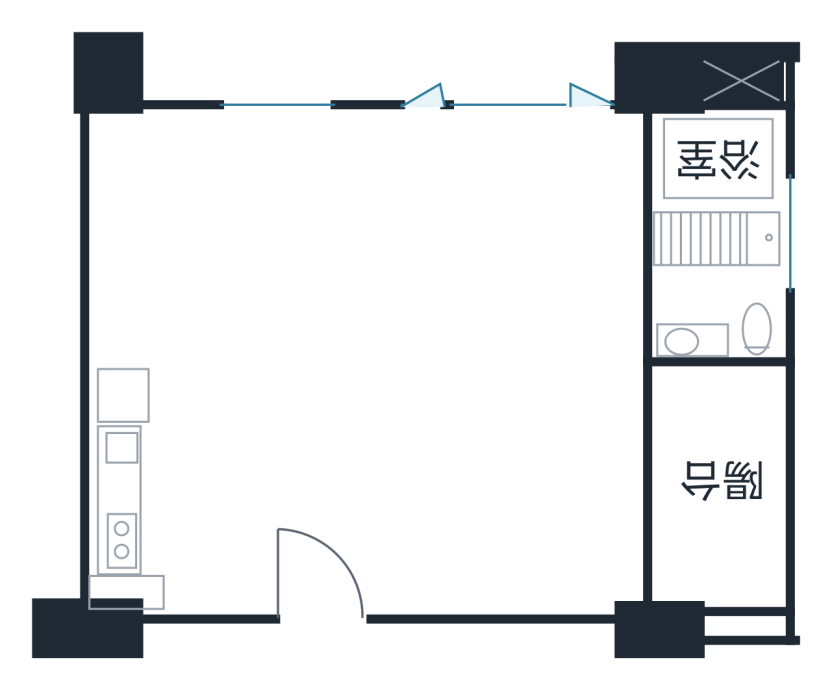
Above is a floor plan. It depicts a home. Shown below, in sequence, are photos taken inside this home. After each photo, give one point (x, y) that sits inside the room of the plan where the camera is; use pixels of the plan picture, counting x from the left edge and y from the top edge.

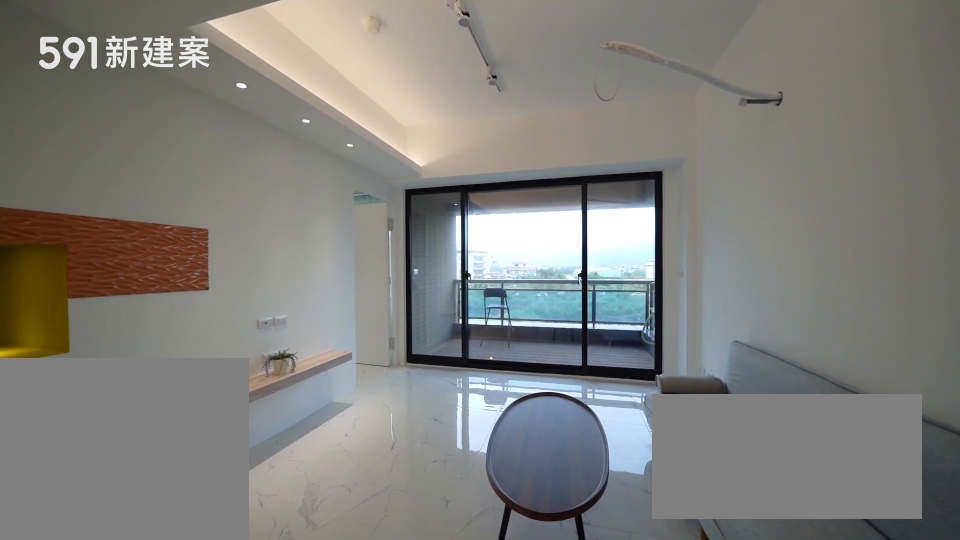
(459, 480)
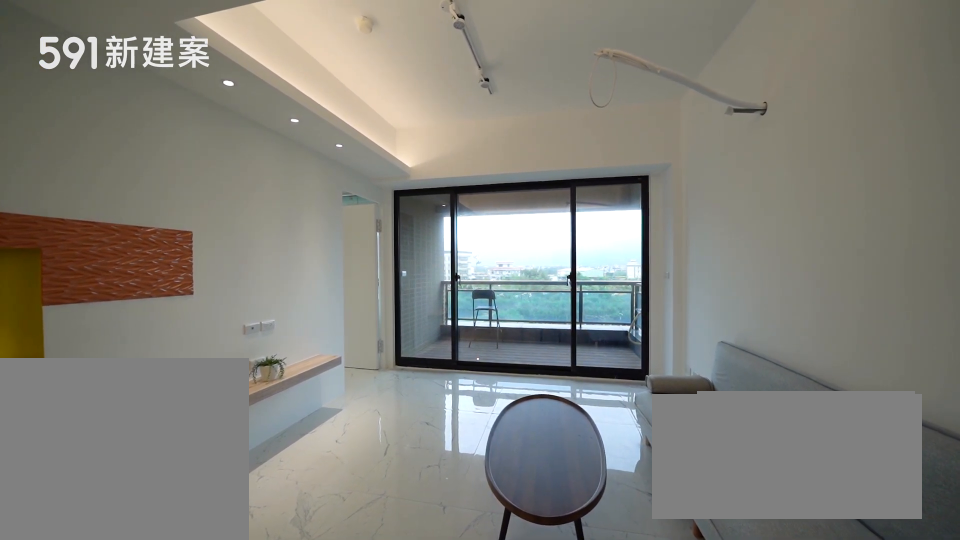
(459, 480)
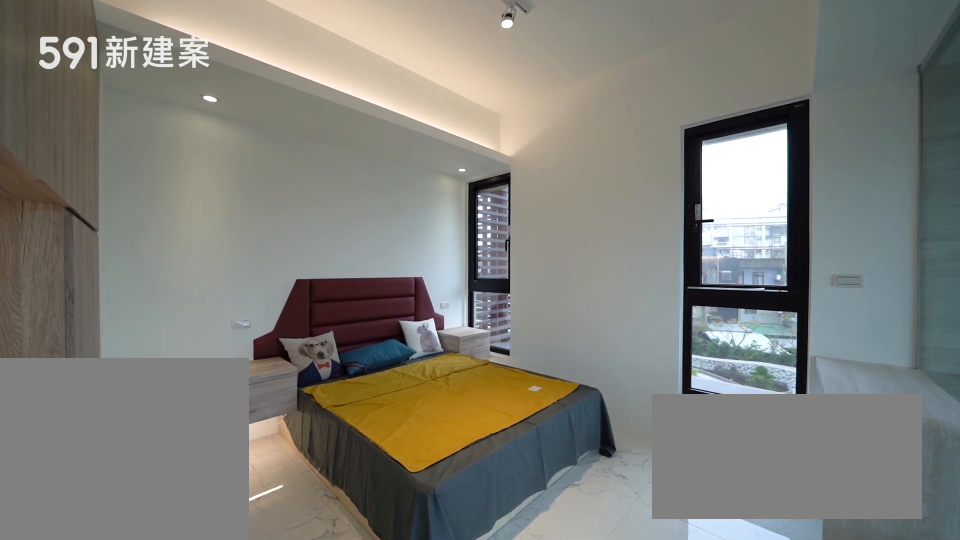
(514, 231)
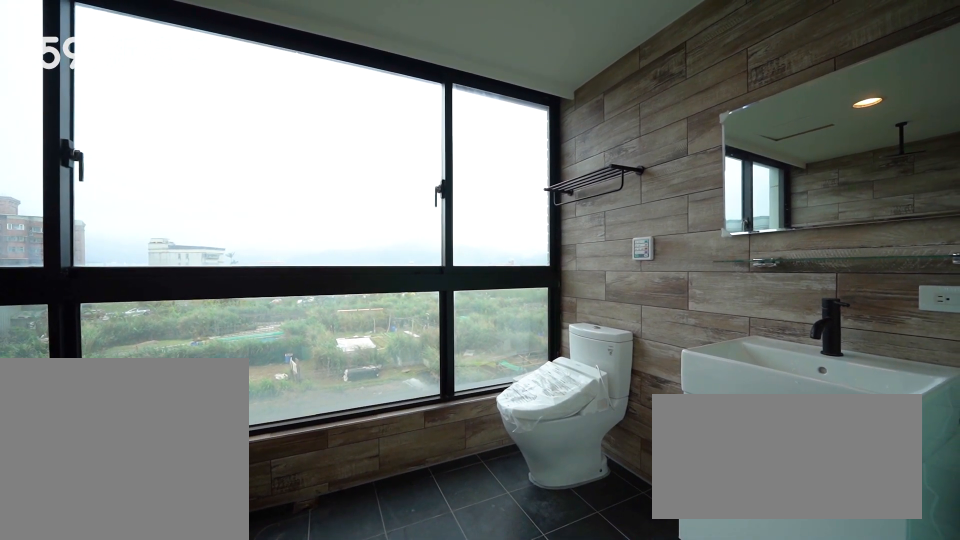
(718, 239)
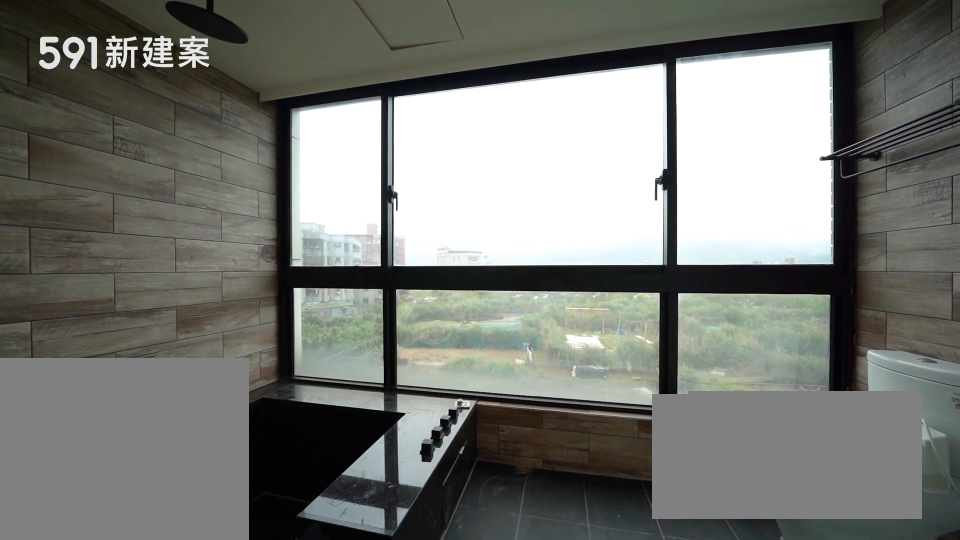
(718, 239)
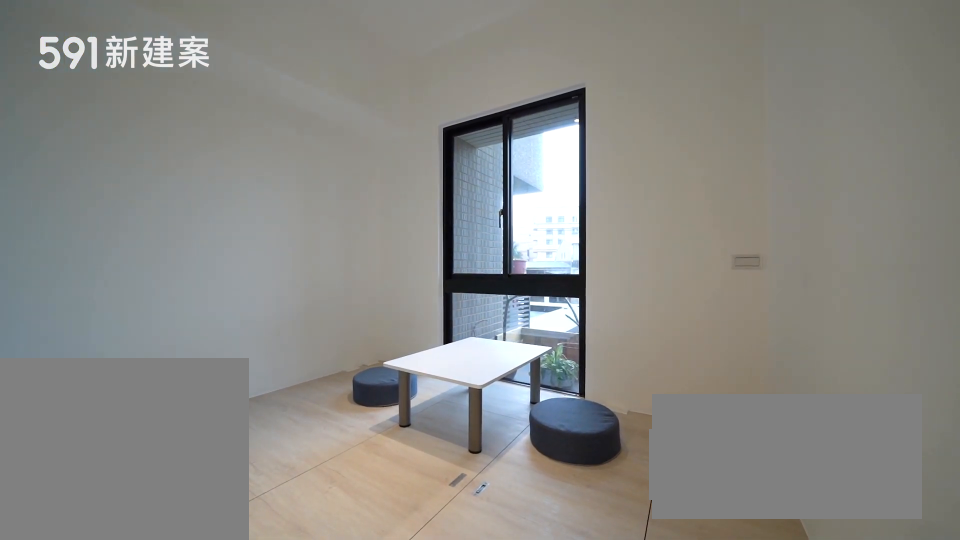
(180, 204)
